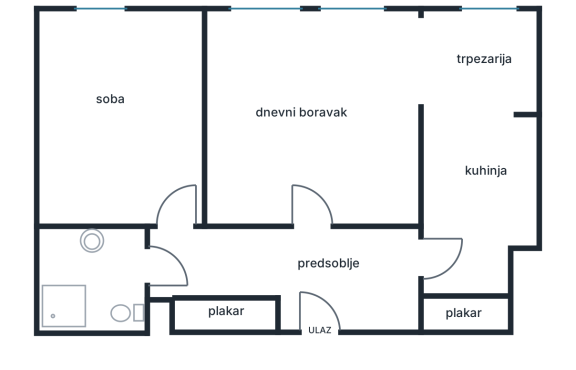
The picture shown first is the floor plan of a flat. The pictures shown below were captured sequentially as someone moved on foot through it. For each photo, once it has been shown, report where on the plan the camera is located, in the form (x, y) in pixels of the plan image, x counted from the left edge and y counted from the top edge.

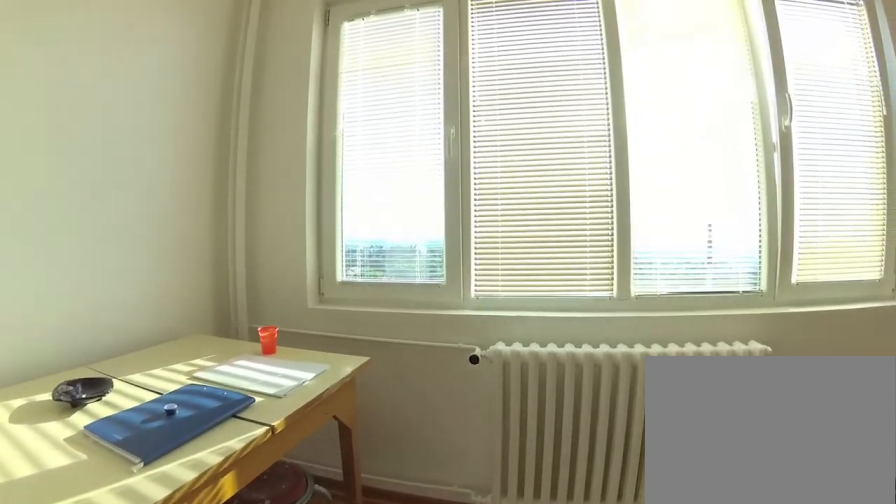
(265, 96)
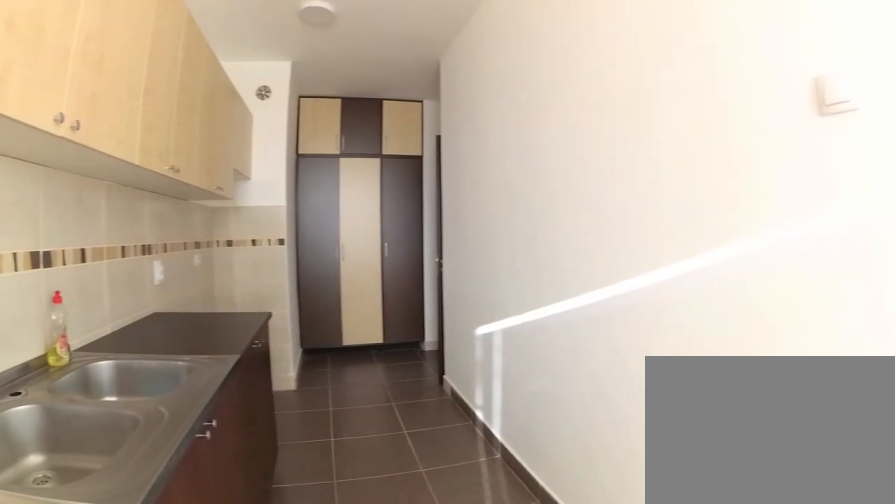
(473, 84)
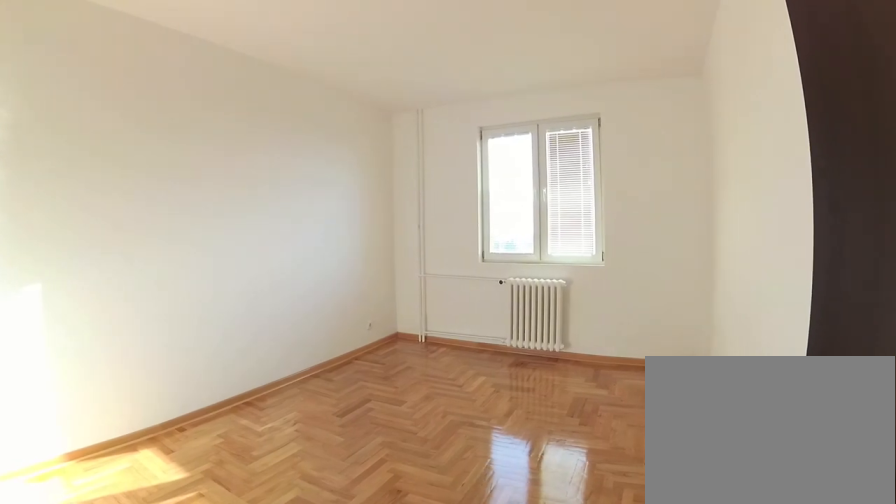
(185, 239)
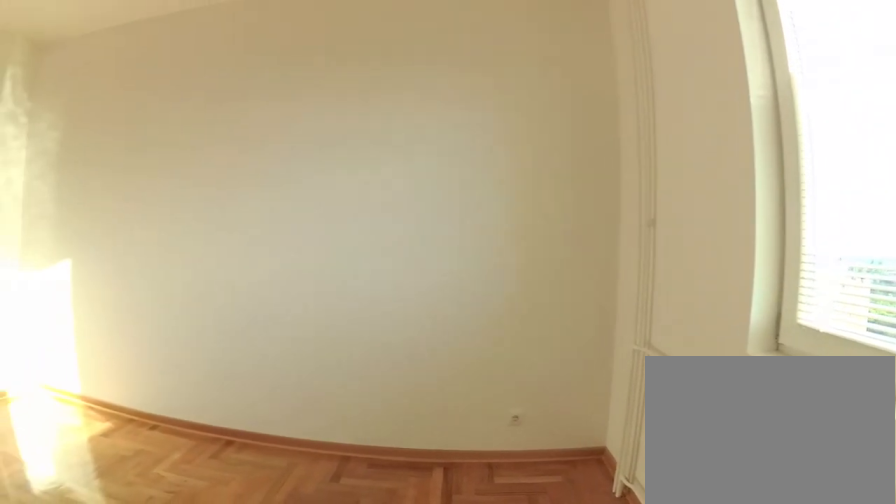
(147, 45)
